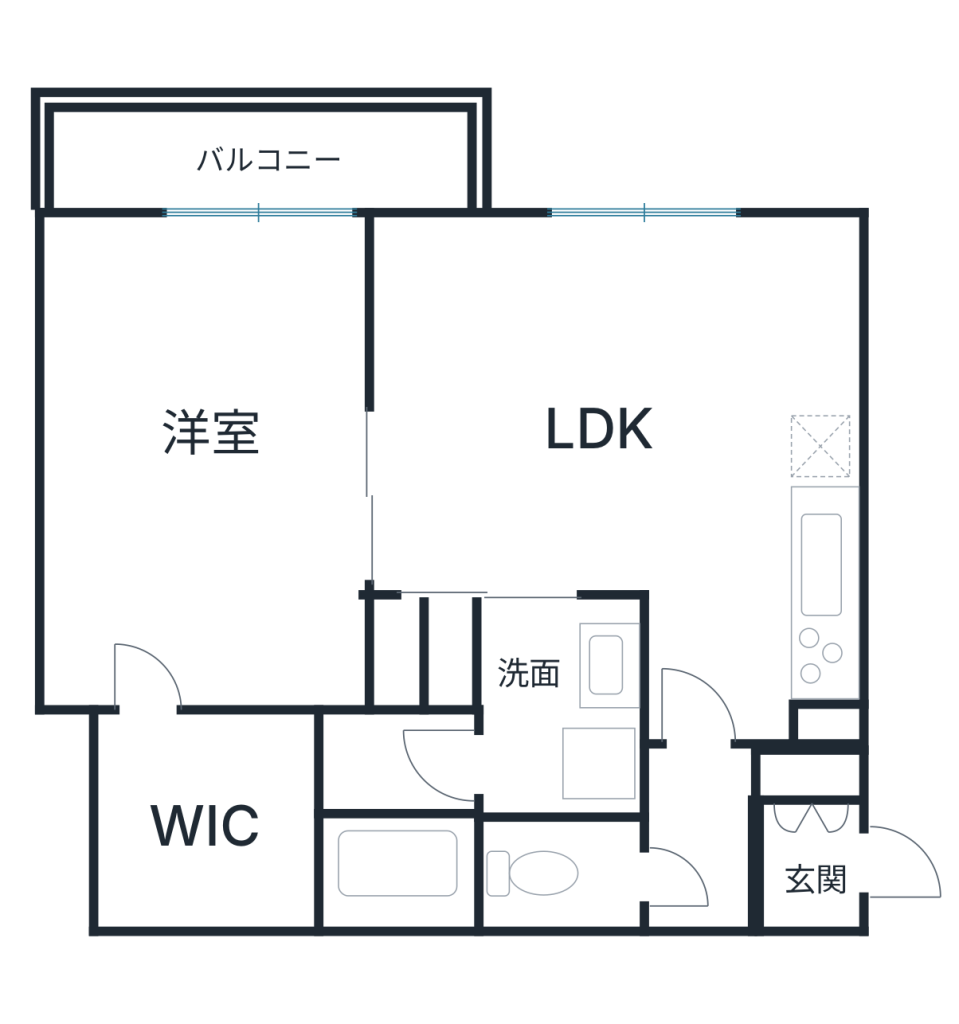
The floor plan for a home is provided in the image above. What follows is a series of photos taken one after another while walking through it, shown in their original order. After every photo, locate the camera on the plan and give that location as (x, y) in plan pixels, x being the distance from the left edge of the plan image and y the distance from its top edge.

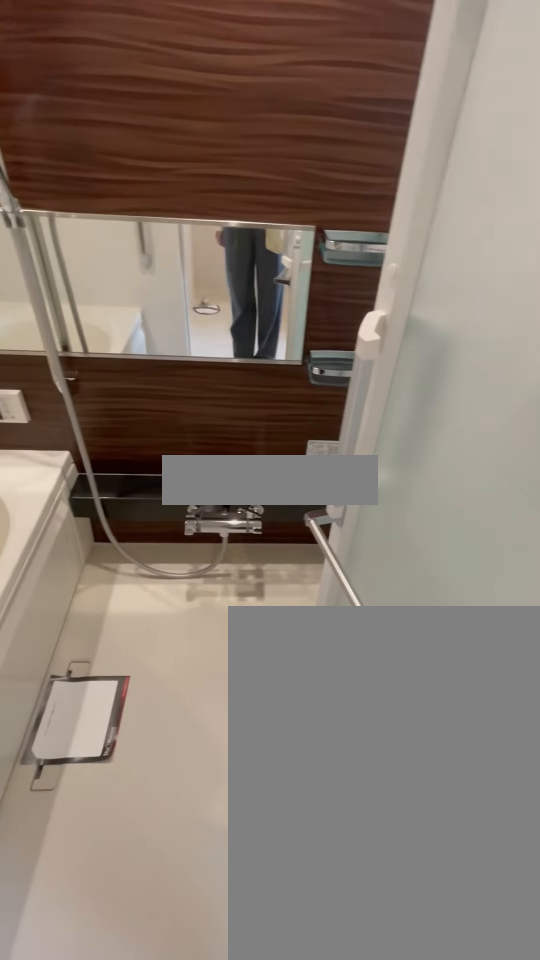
(447, 769)
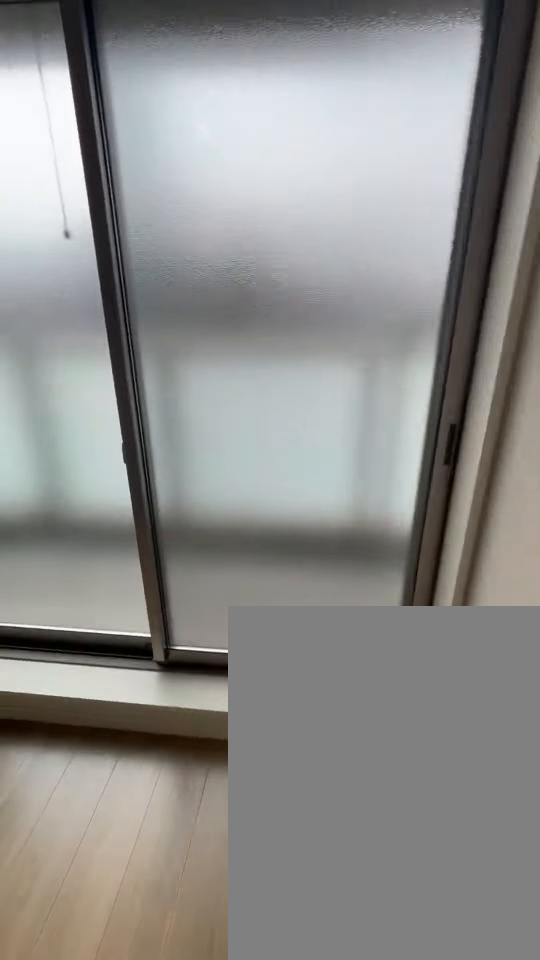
(247, 389)
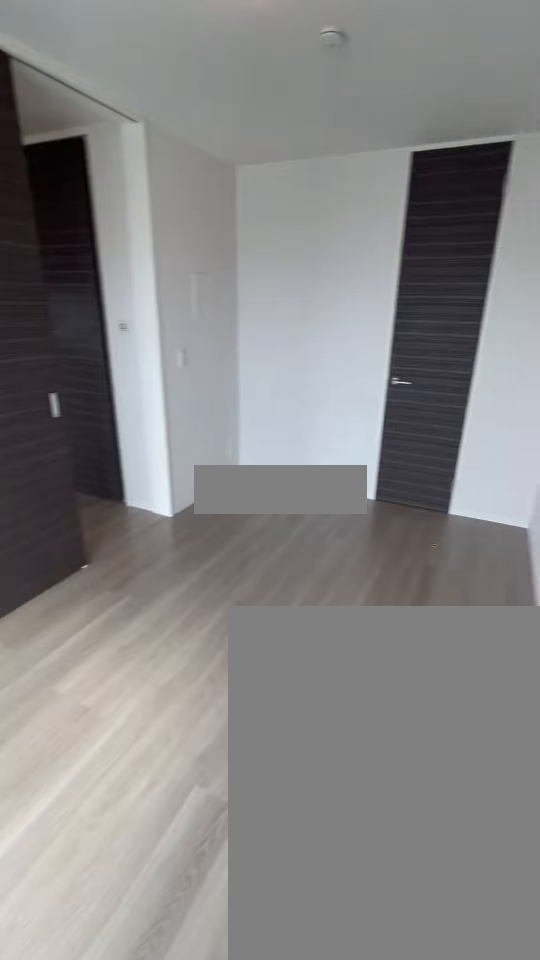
(130, 291)
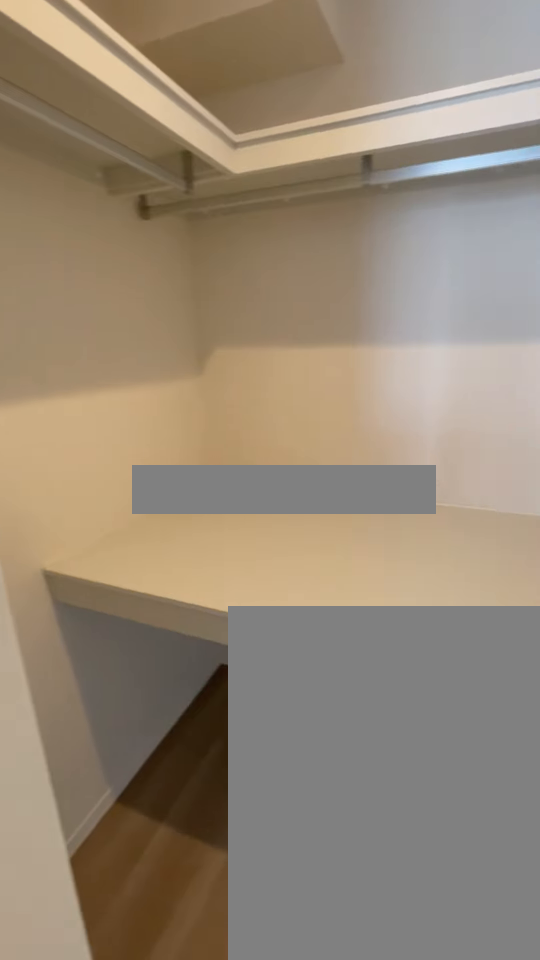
(149, 646)
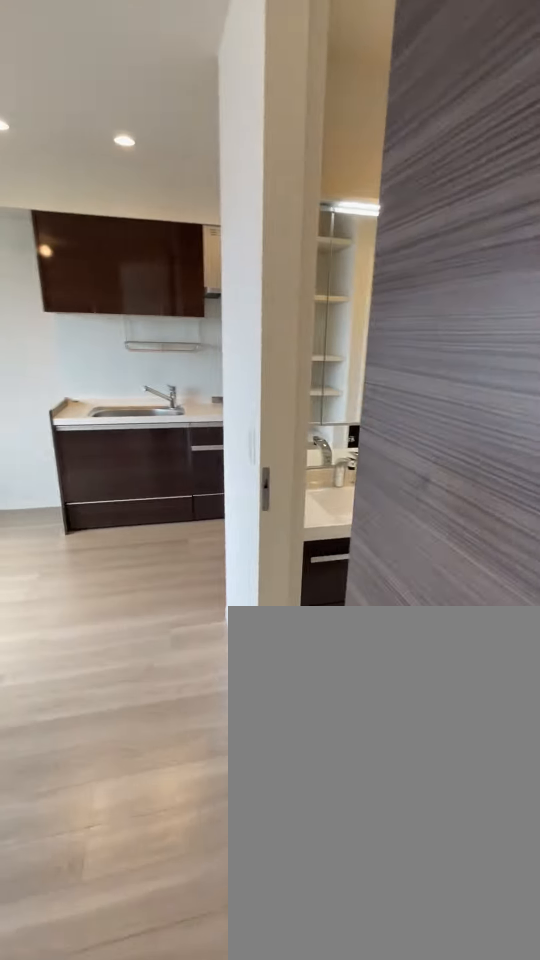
(454, 518)
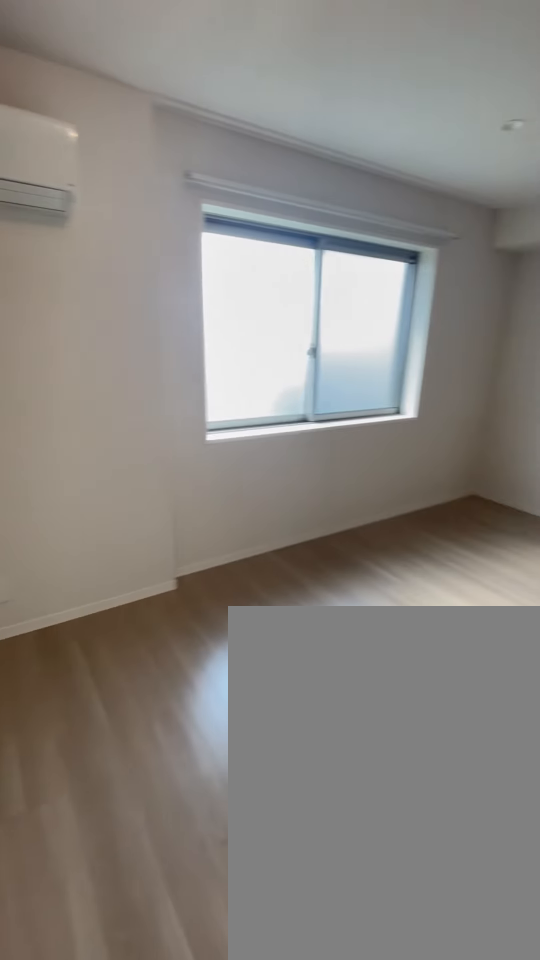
(453, 517)
